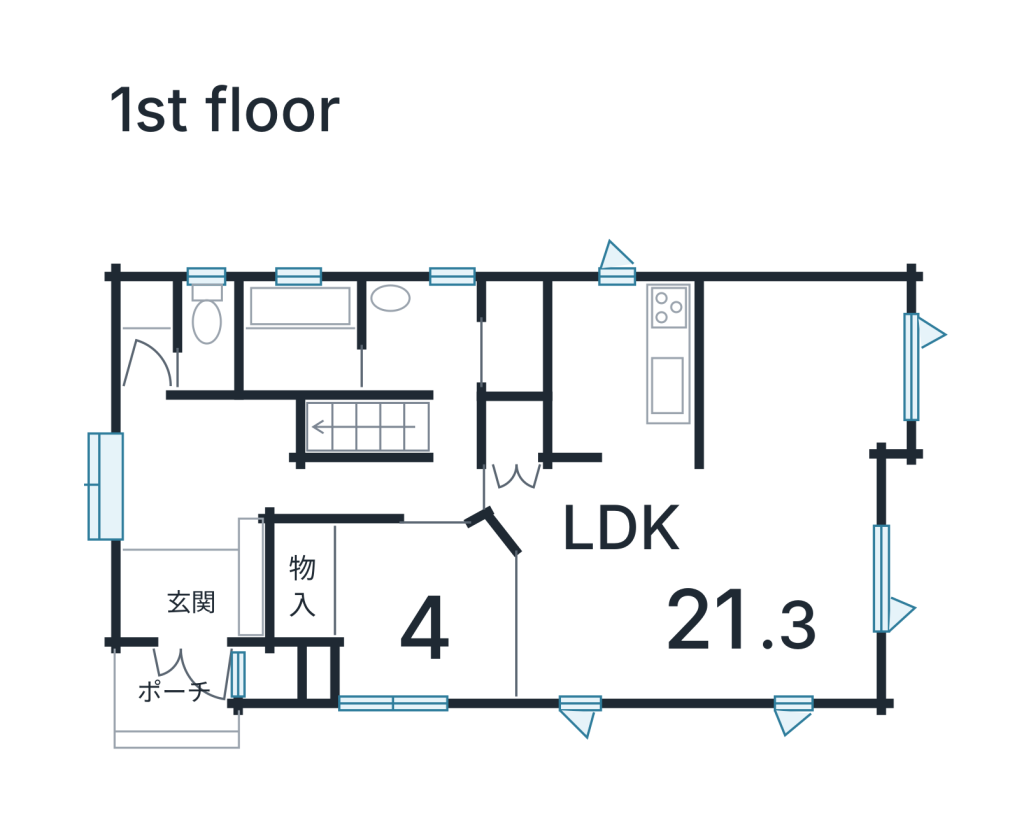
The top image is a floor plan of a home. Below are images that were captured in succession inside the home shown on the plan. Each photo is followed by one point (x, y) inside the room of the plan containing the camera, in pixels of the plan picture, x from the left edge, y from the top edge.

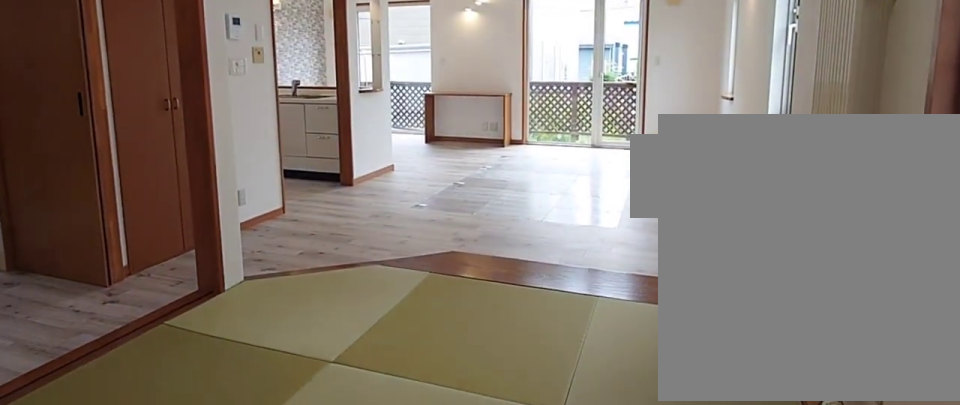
(422, 626)
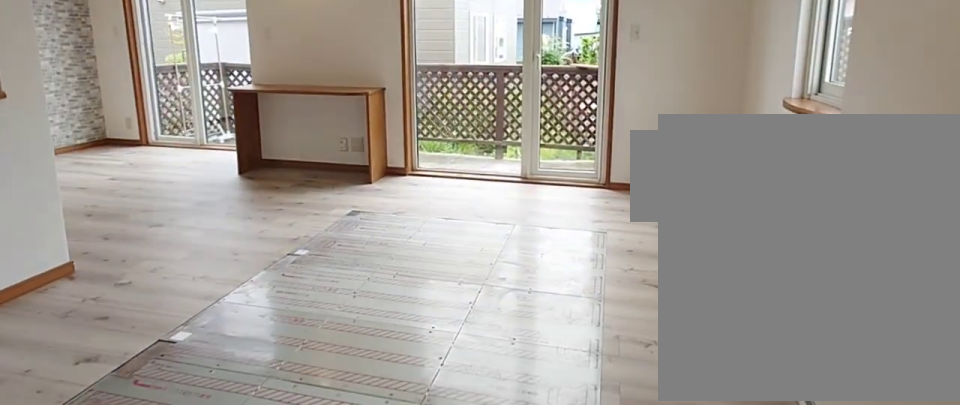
(710, 586)
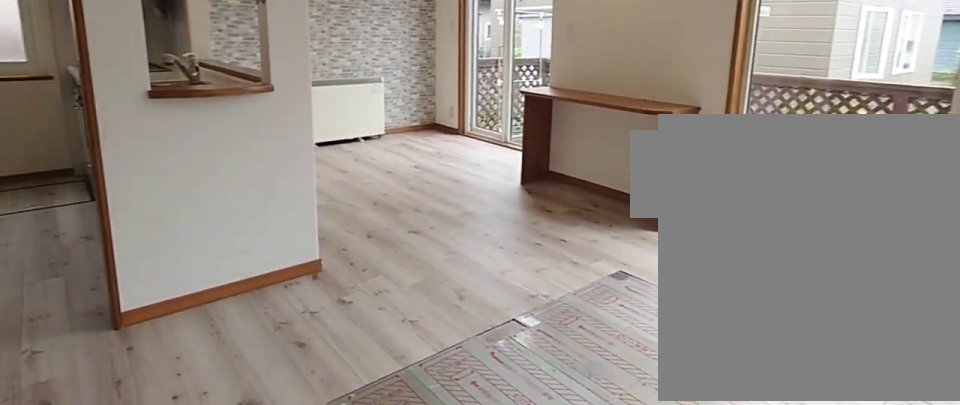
(710, 586)
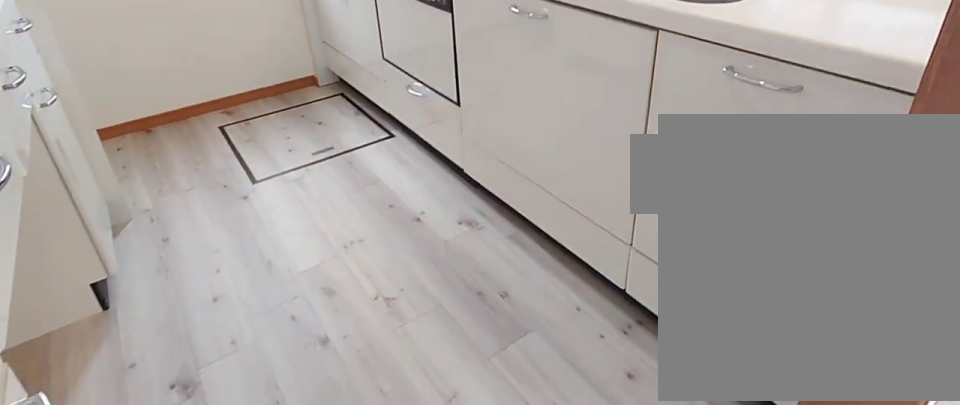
(603, 382)
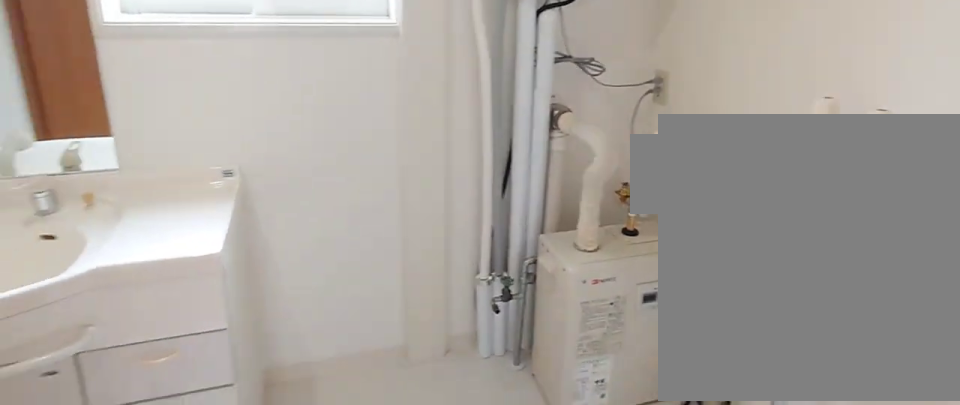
(424, 344)
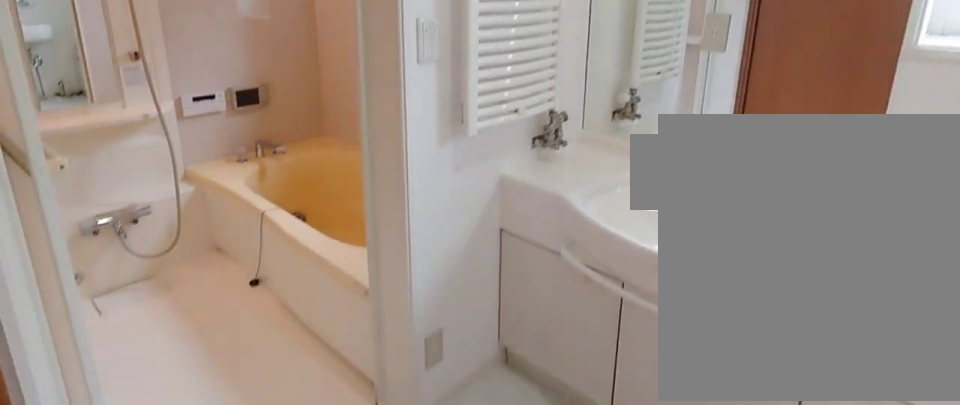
(424, 344)
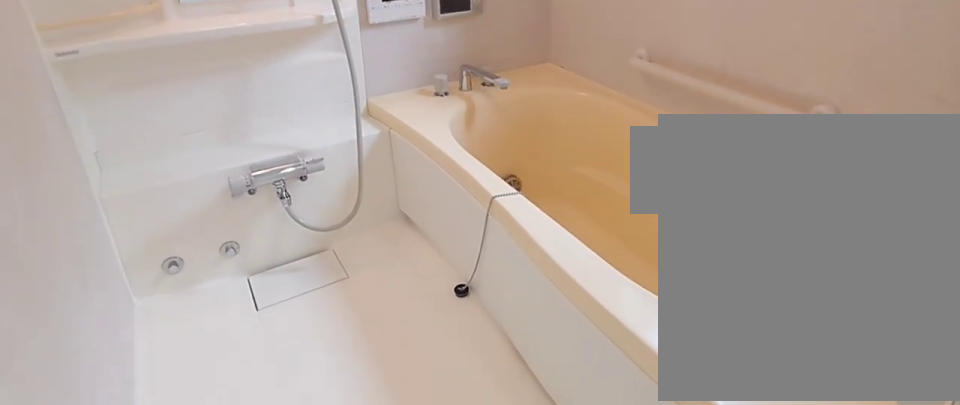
(291, 356)
